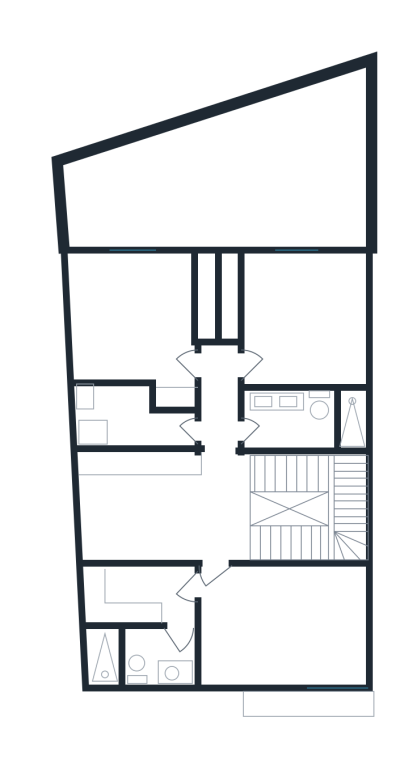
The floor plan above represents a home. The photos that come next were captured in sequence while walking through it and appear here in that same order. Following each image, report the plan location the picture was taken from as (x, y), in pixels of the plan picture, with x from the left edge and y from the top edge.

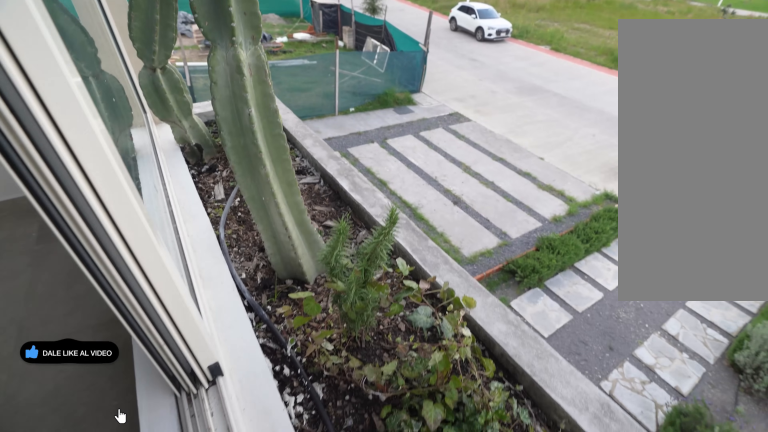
(283, 672)
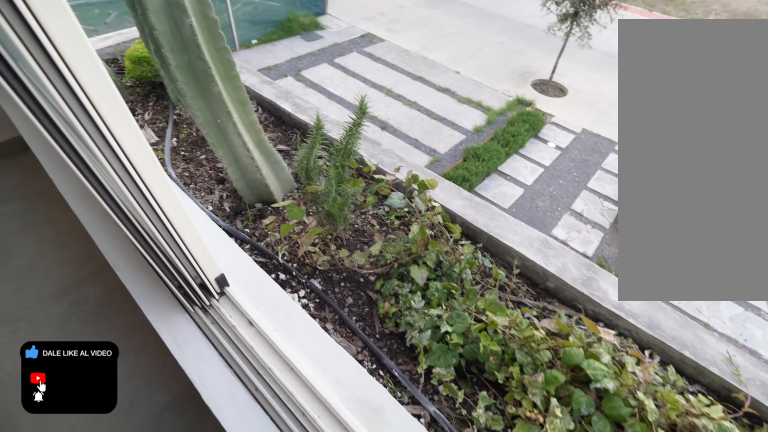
(284, 671)
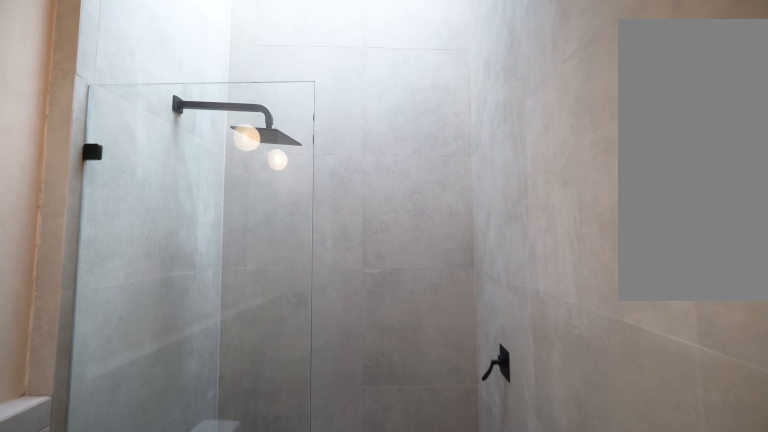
(164, 638)
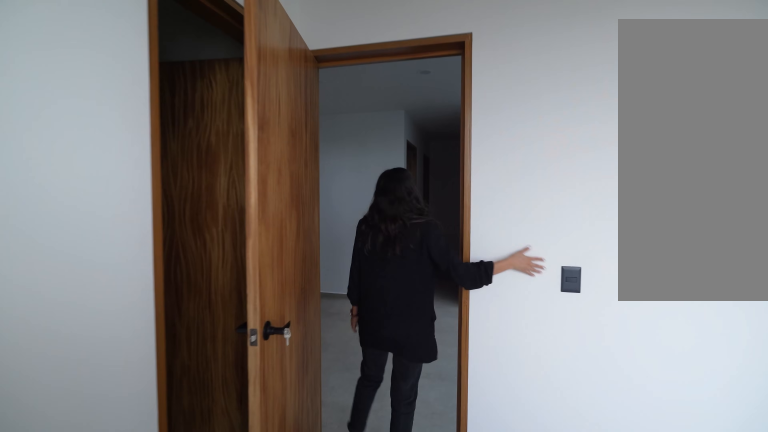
(207, 597)
